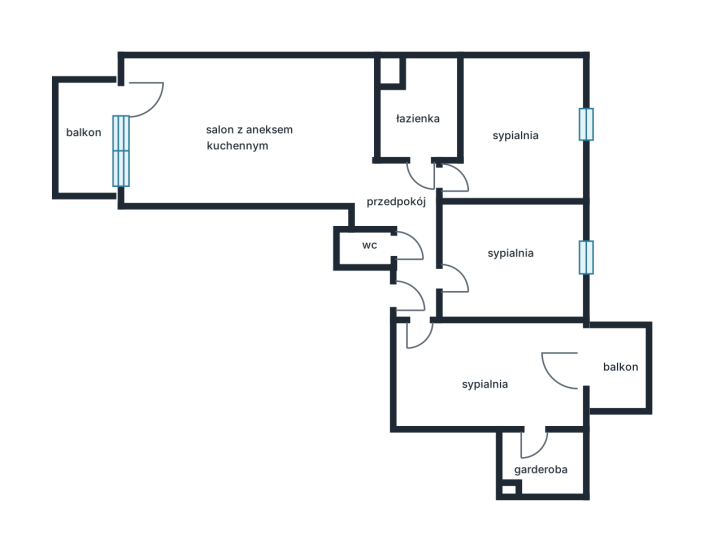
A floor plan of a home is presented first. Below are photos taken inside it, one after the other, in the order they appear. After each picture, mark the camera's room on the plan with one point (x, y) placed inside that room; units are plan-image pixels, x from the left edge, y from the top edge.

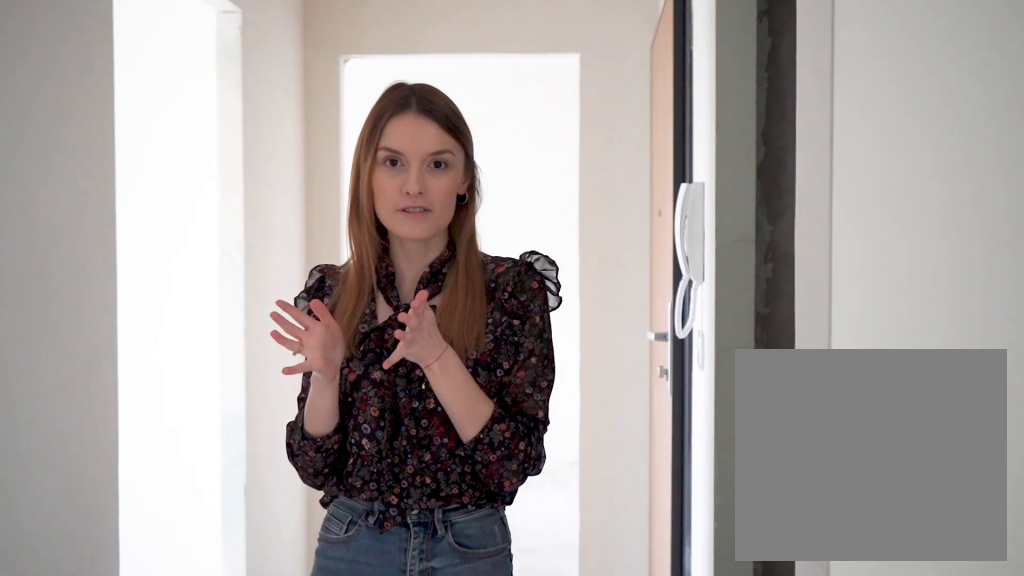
(408, 229)
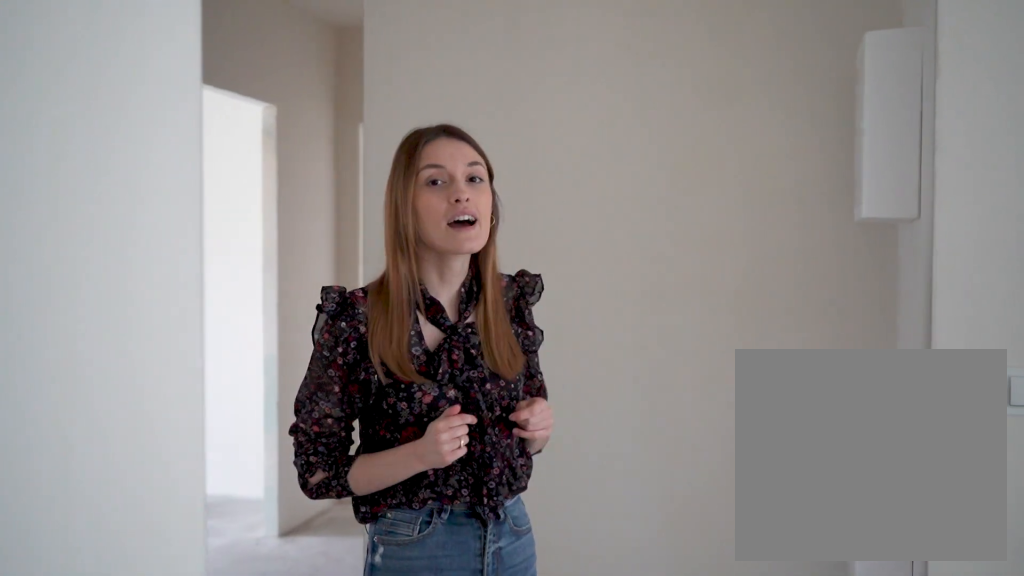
(408, 230)
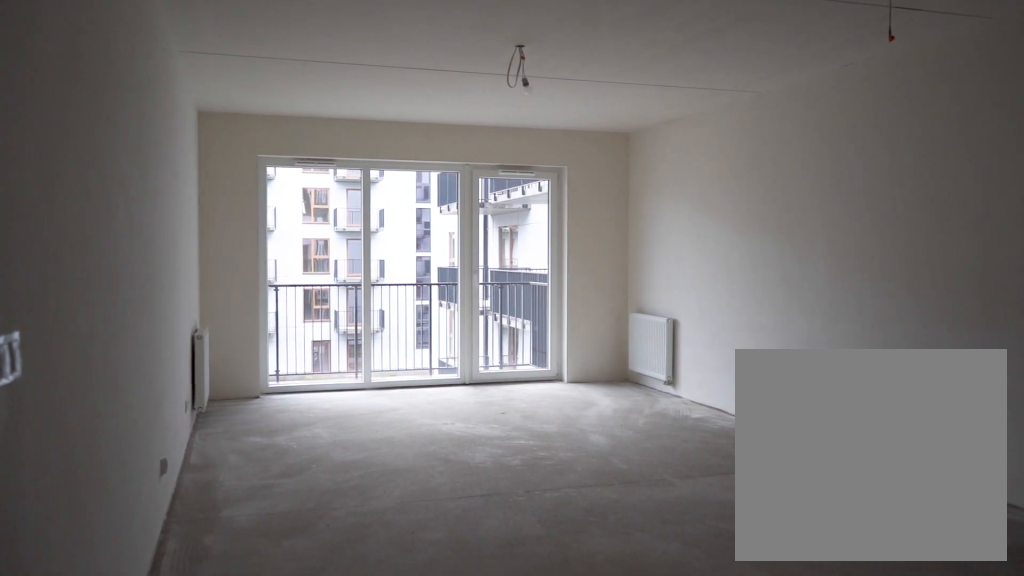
(249, 130)
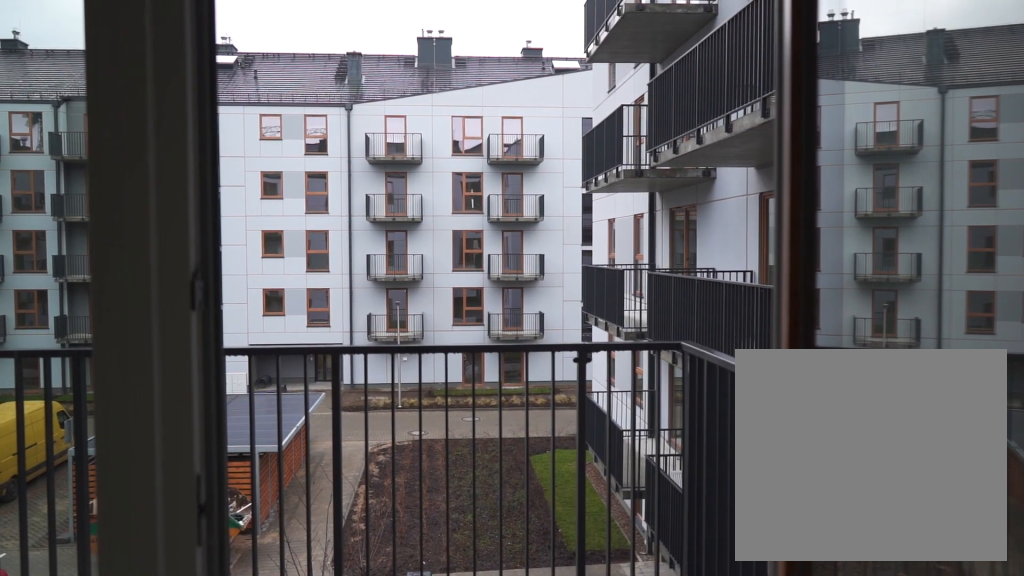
(87, 137)
